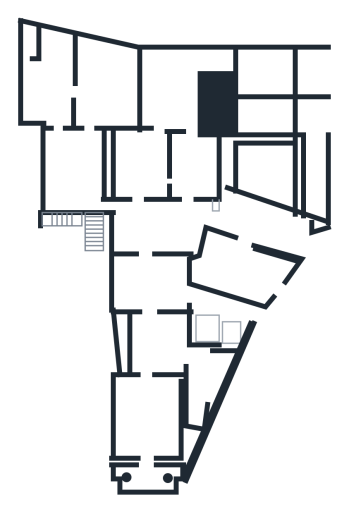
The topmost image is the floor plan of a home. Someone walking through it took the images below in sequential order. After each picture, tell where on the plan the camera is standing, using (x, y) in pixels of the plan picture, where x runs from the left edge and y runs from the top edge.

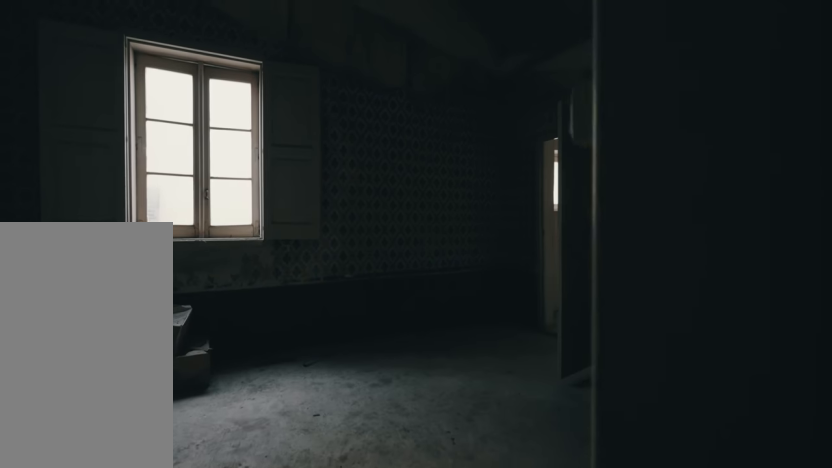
(195, 381)
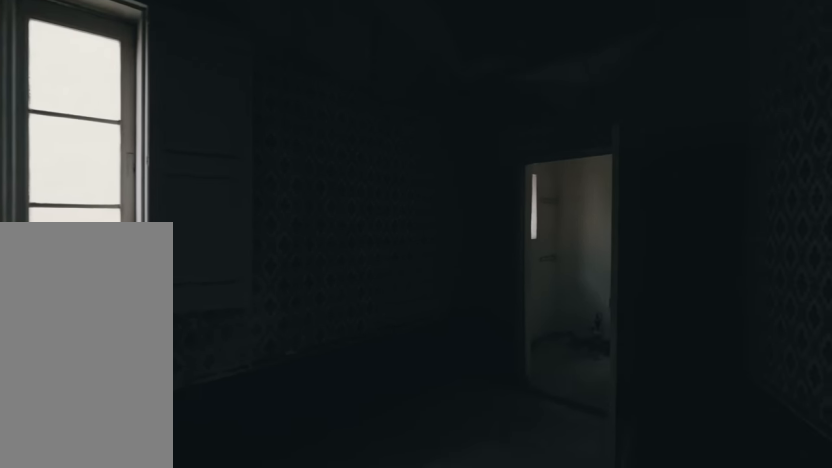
(199, 383)
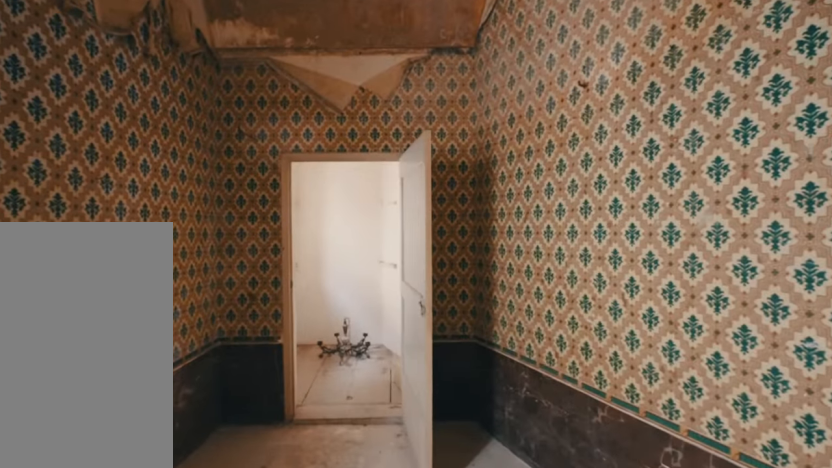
(199, 383)
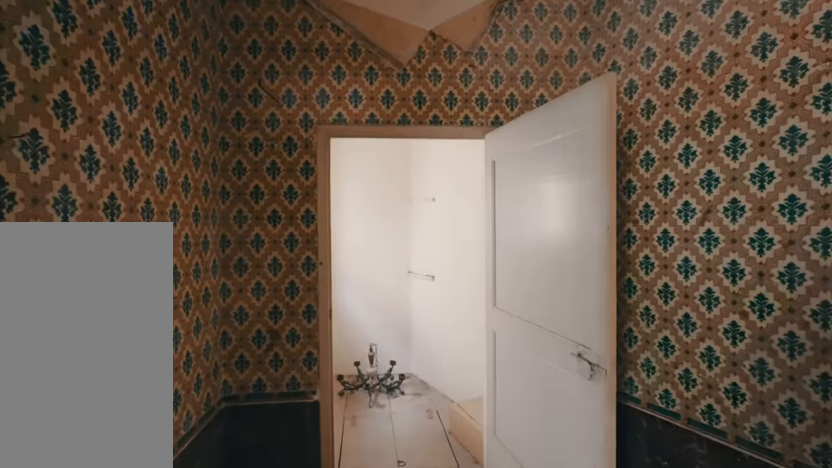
(199, 383)
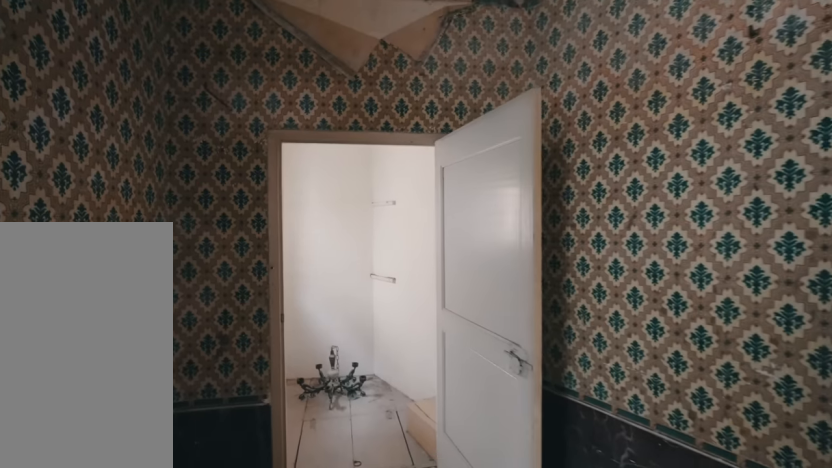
(199, 384)
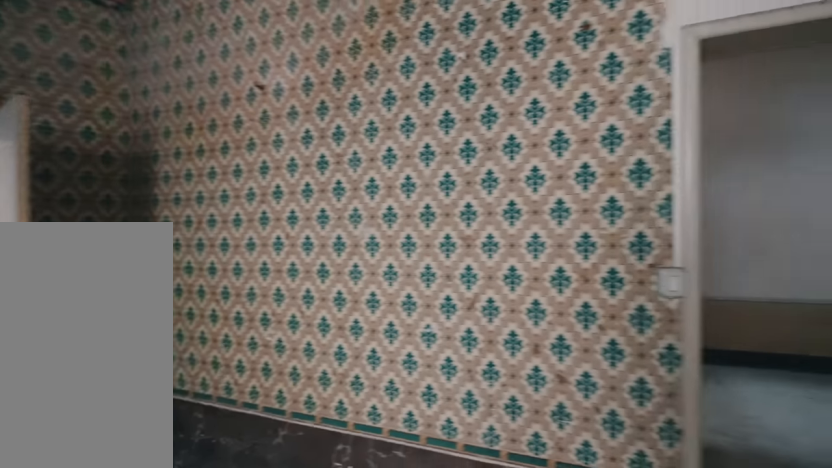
(199, 383)
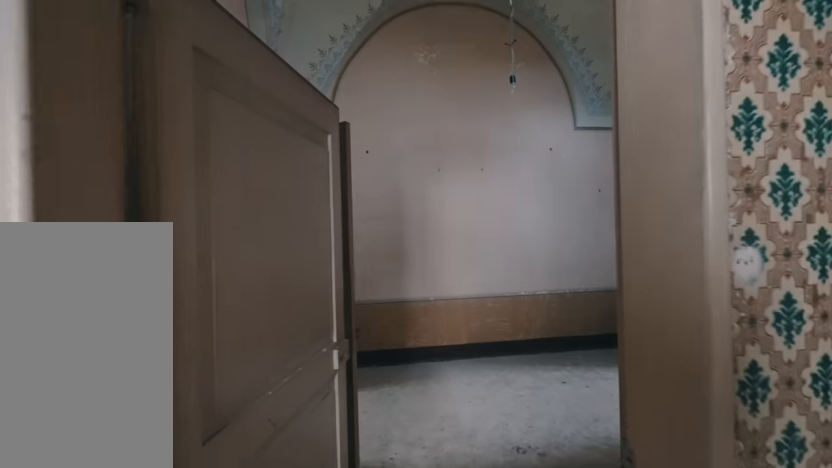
(193, 379)
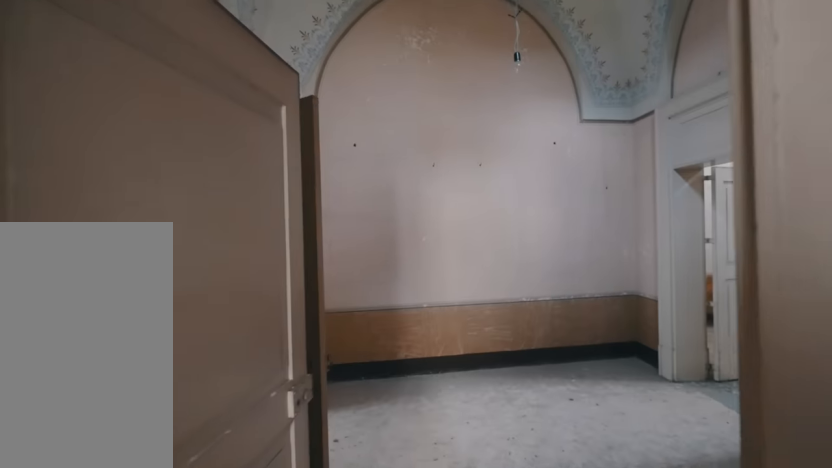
(178, 368)
